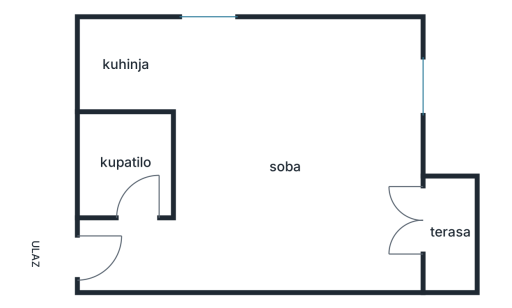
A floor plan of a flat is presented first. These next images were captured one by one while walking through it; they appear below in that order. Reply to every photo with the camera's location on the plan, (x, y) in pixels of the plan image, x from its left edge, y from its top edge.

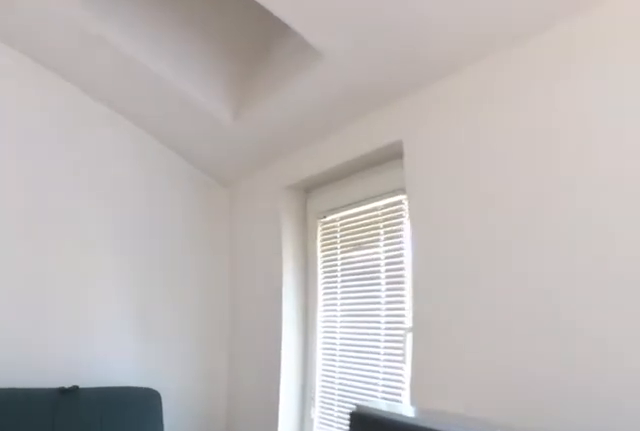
(338, 150)
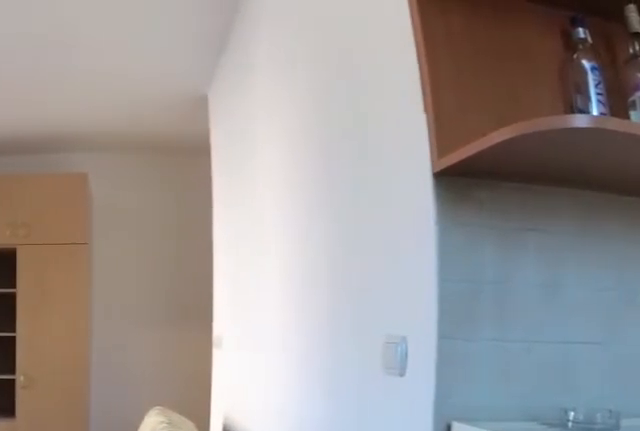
(154, 23)
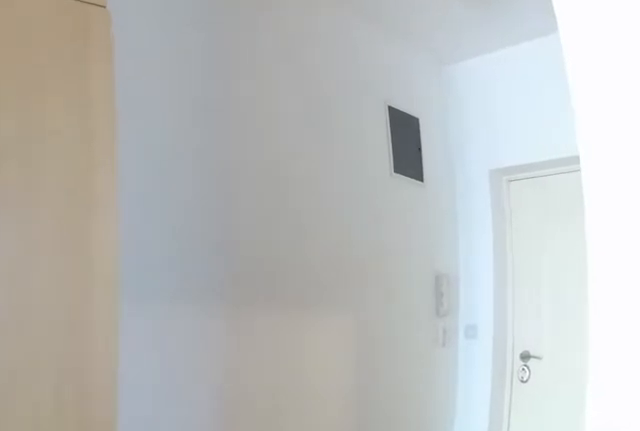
(209, 216)
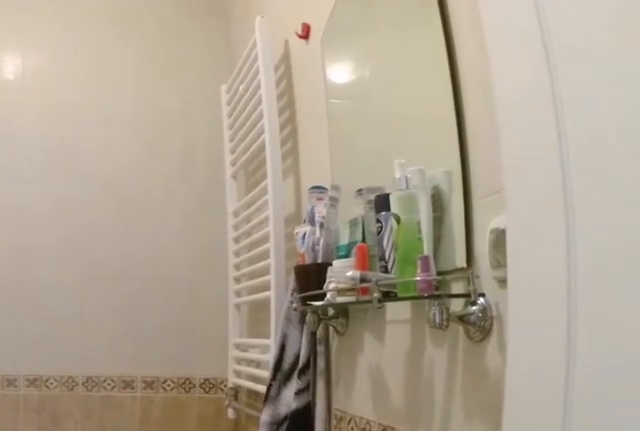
(155, 221)
